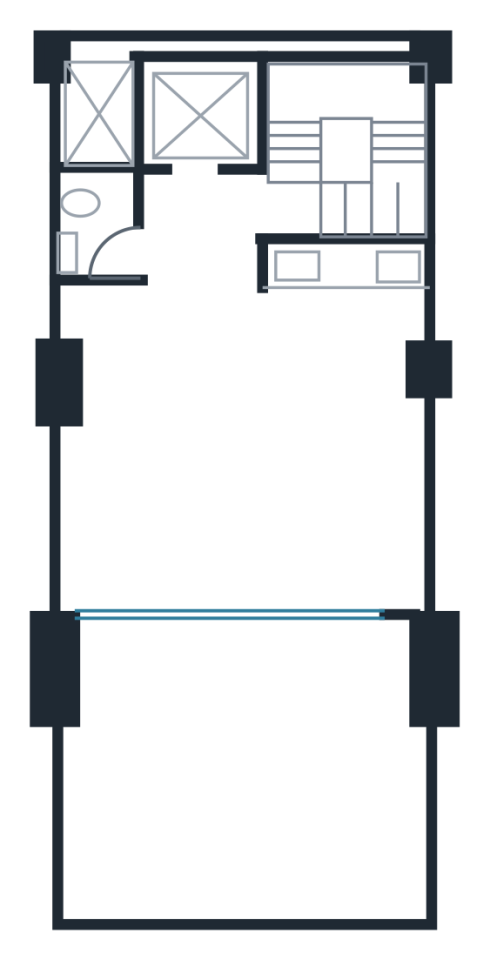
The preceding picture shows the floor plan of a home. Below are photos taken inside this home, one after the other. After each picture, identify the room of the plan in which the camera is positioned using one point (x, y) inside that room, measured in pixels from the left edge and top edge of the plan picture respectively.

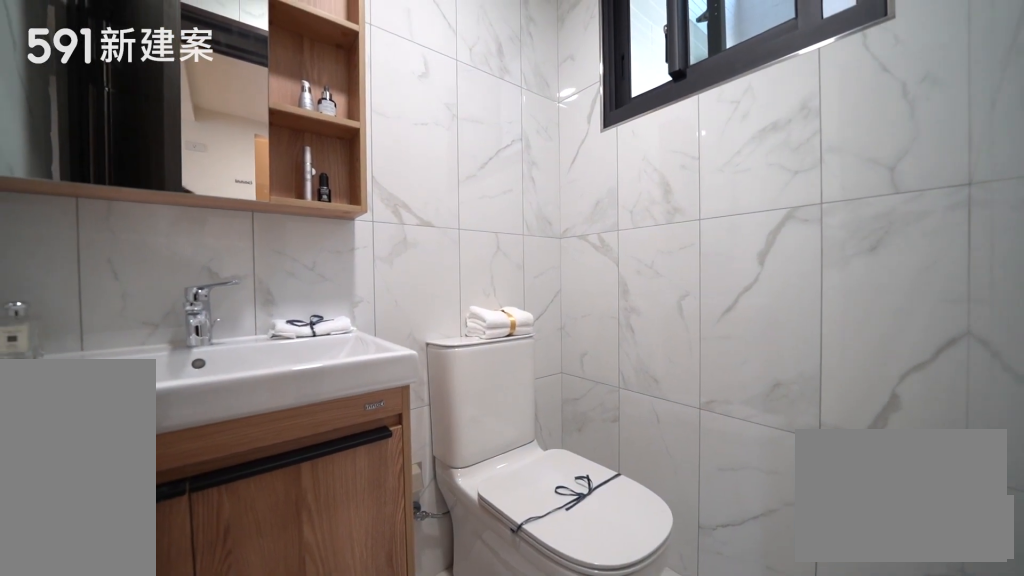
(95, 225)
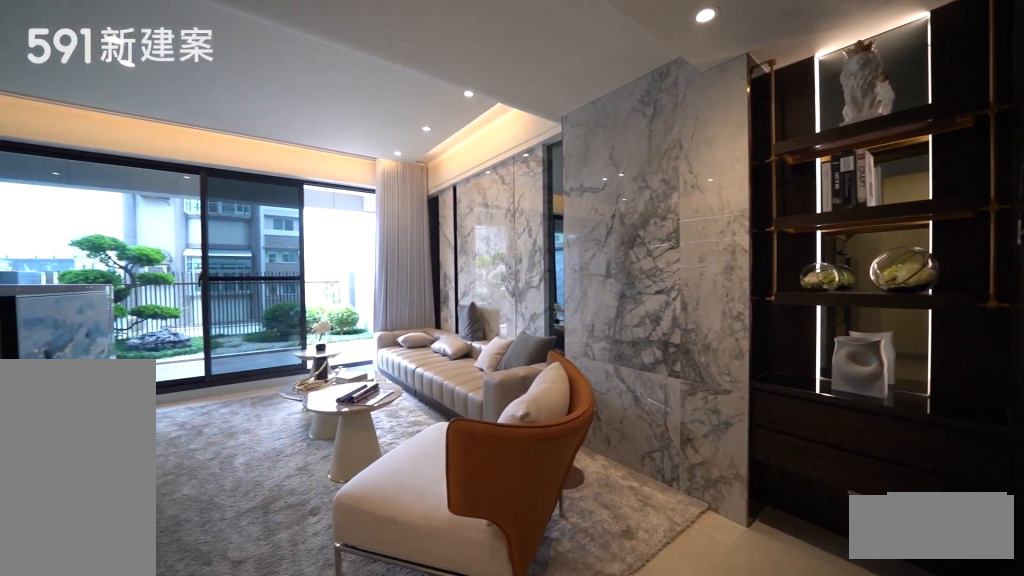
(168, 453)
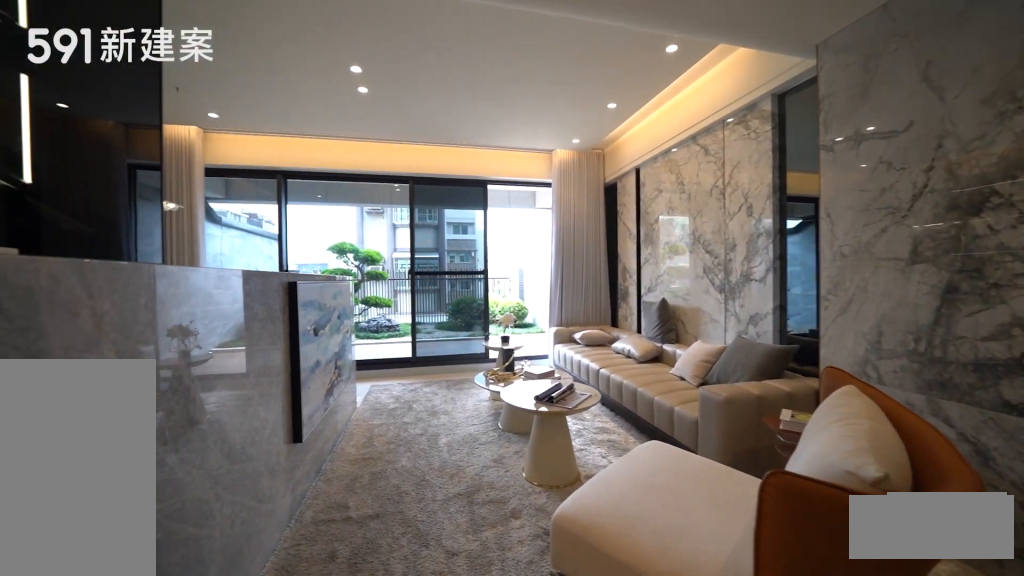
(168, 453)
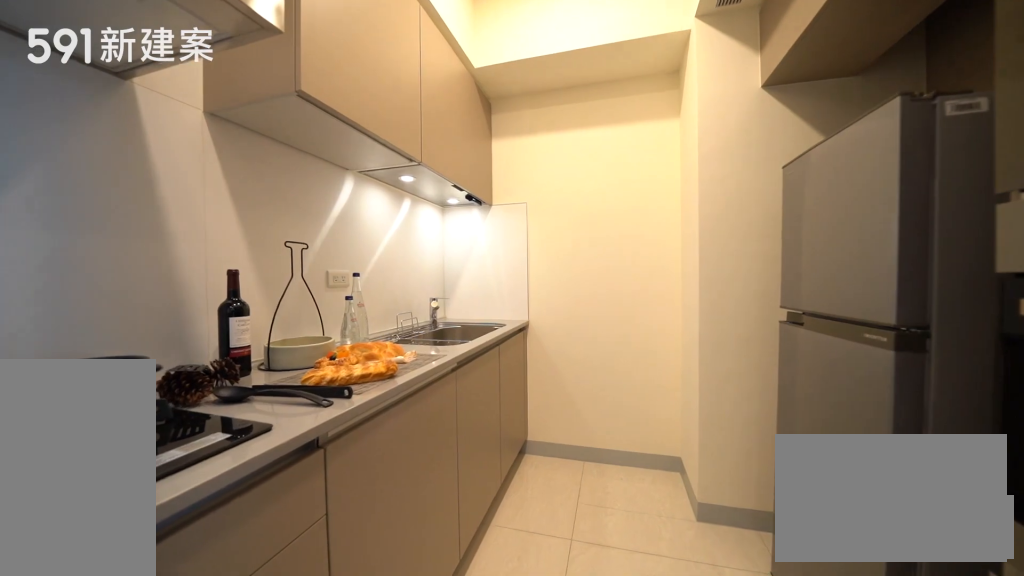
(359, 307)
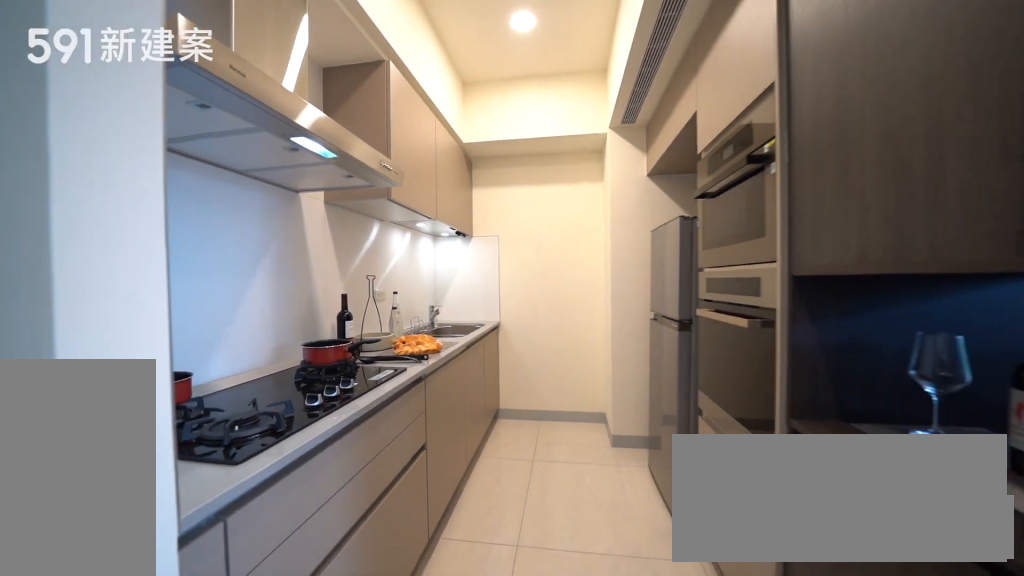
(359, 307)
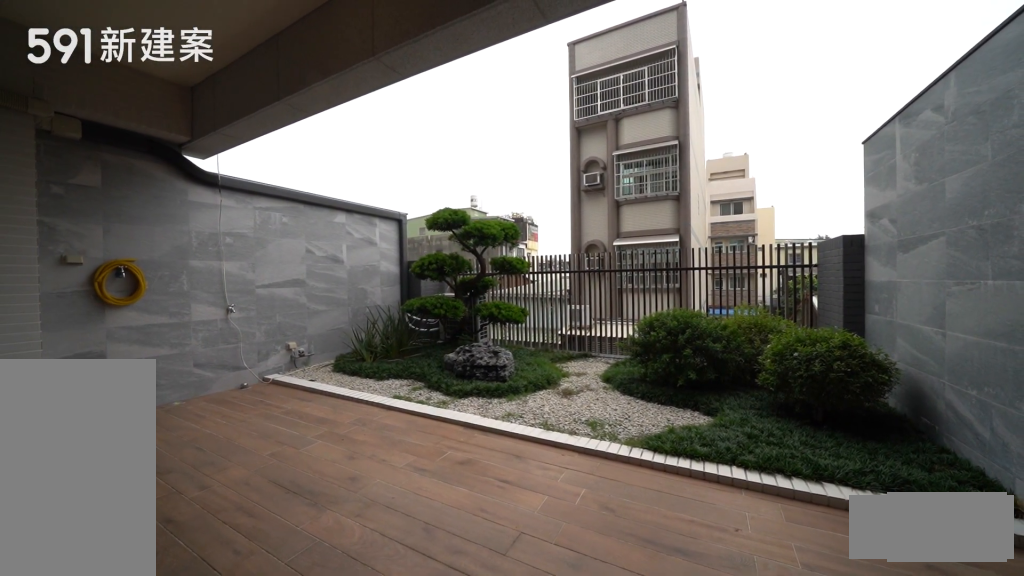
(243, 776)
